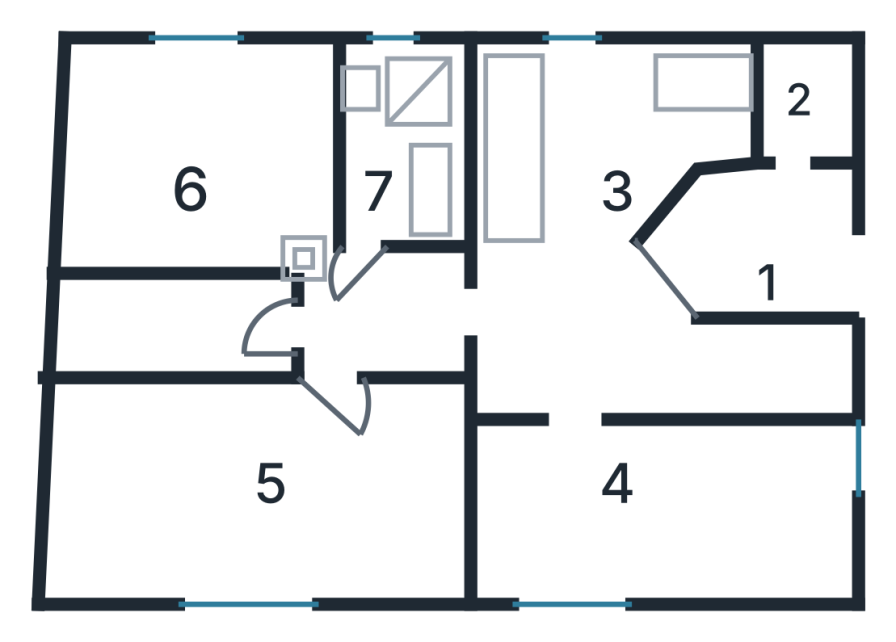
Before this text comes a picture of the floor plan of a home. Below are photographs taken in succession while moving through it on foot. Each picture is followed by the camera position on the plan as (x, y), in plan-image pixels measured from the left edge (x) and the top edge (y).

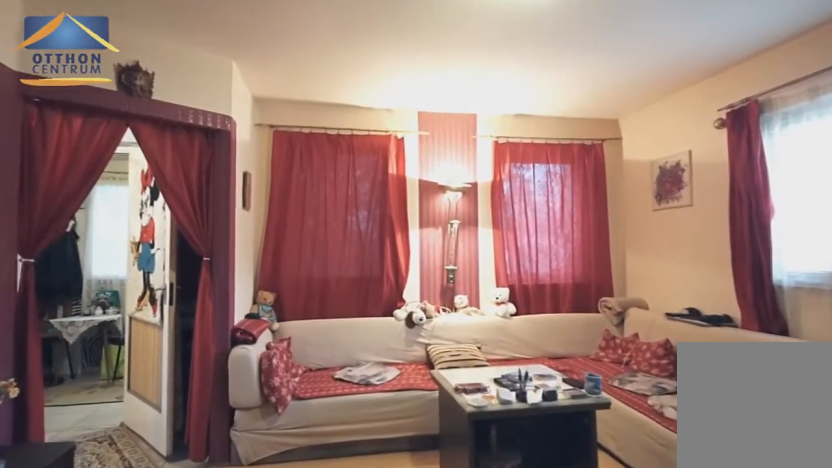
(616, 400)
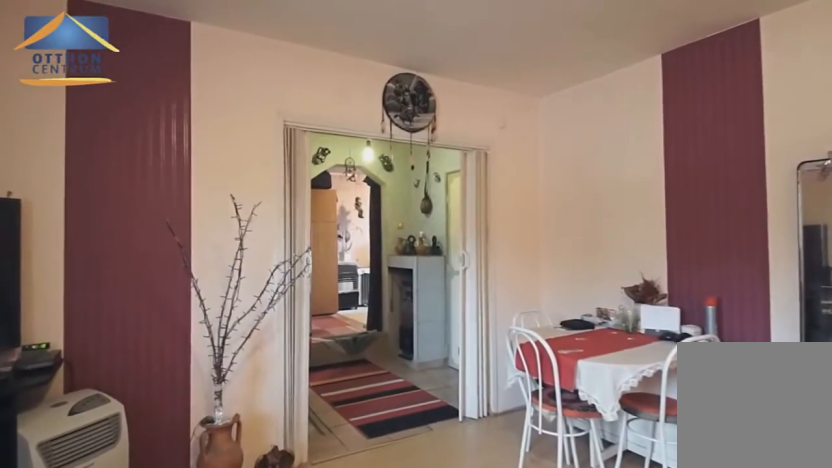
(559, 372)
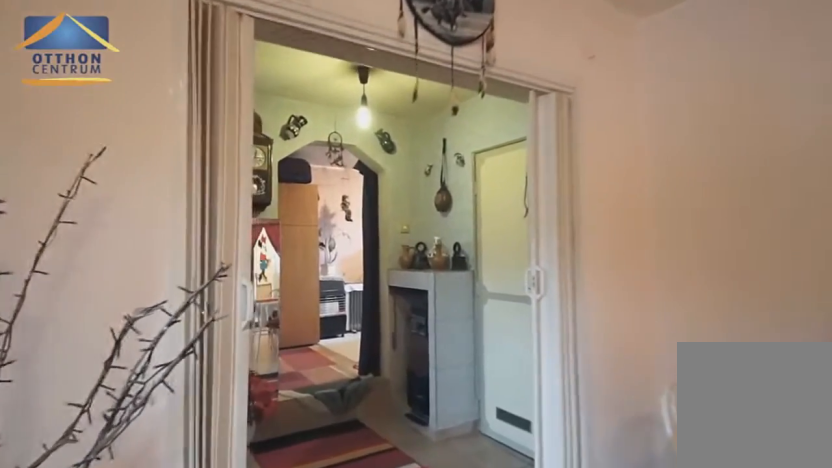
(479, 327)
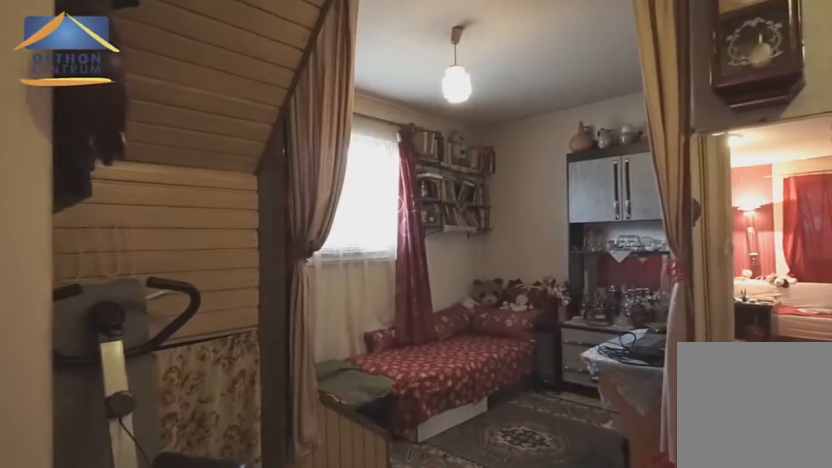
(386, 344)
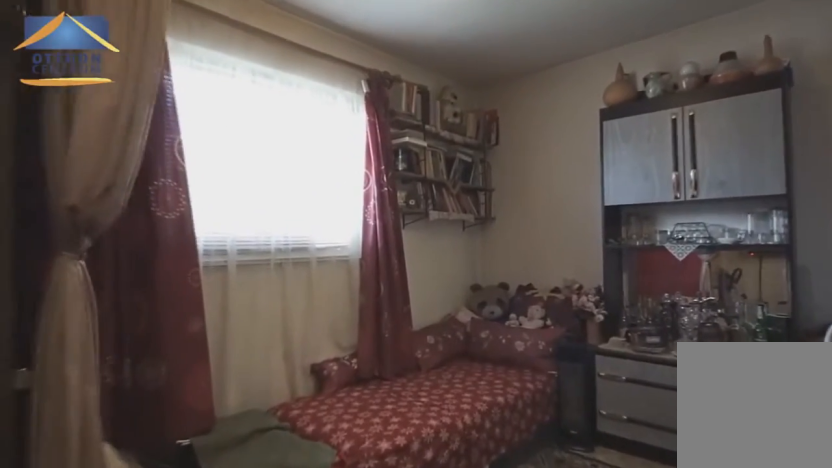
(298, 442)
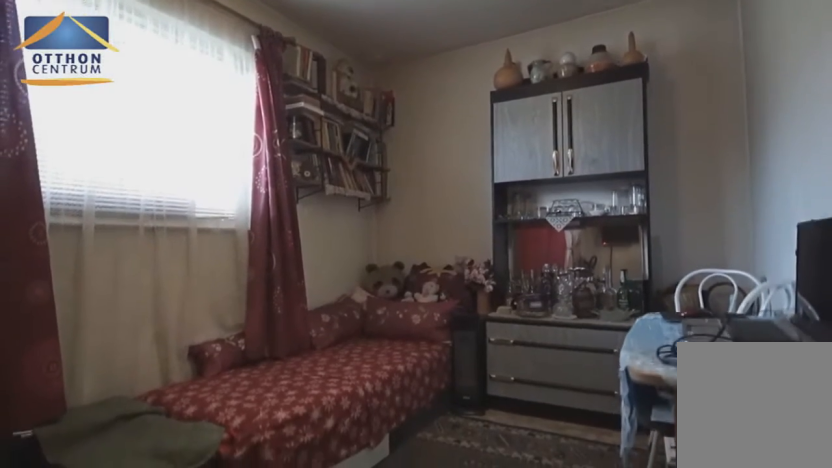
(254, 473)
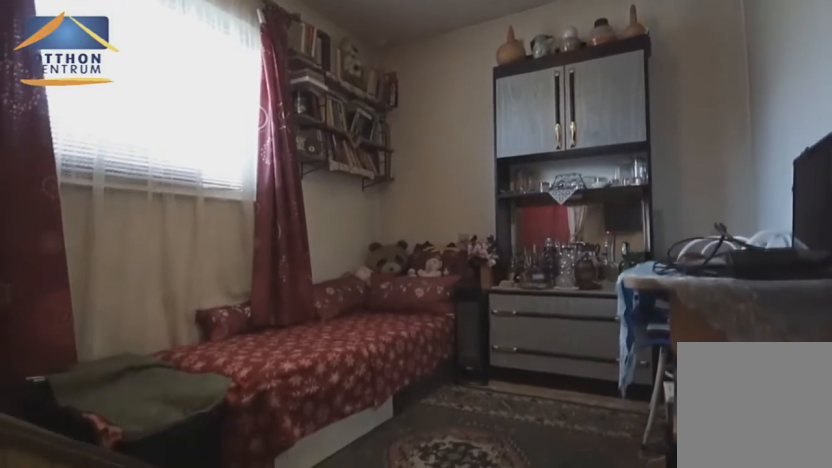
(241, 483)
